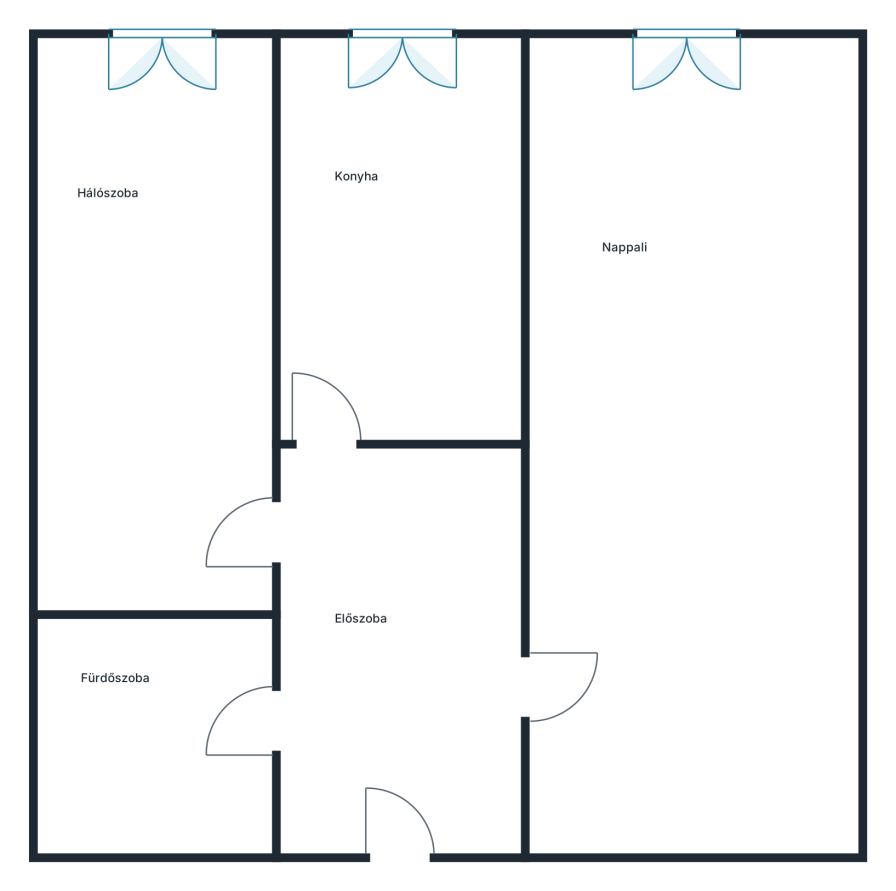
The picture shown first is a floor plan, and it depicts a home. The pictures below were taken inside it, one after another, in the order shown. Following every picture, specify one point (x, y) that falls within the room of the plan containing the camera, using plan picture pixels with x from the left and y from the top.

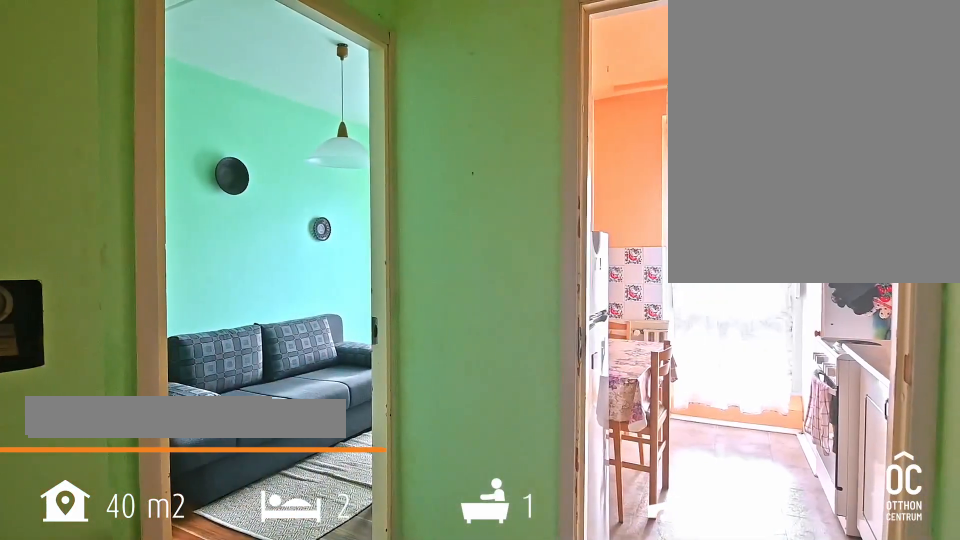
(402, 644)
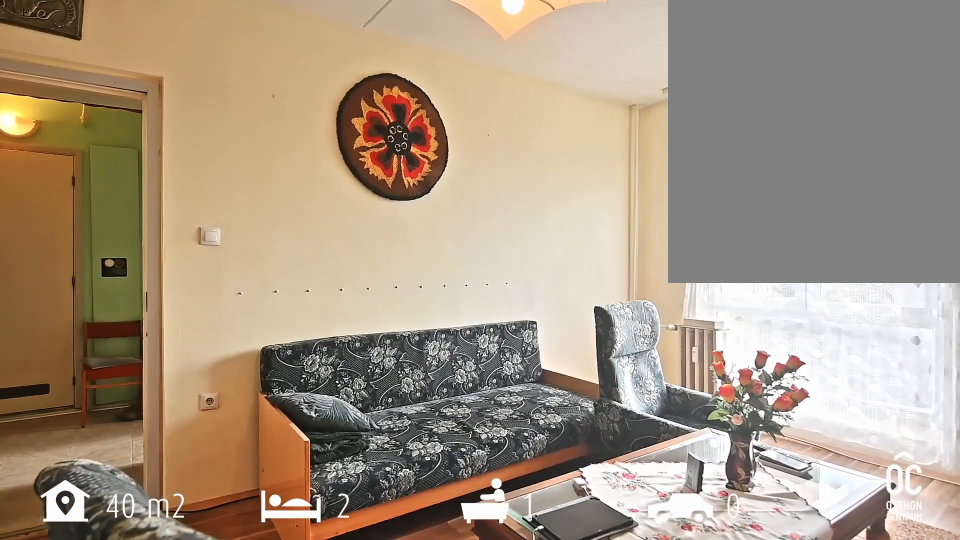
(690, 462)
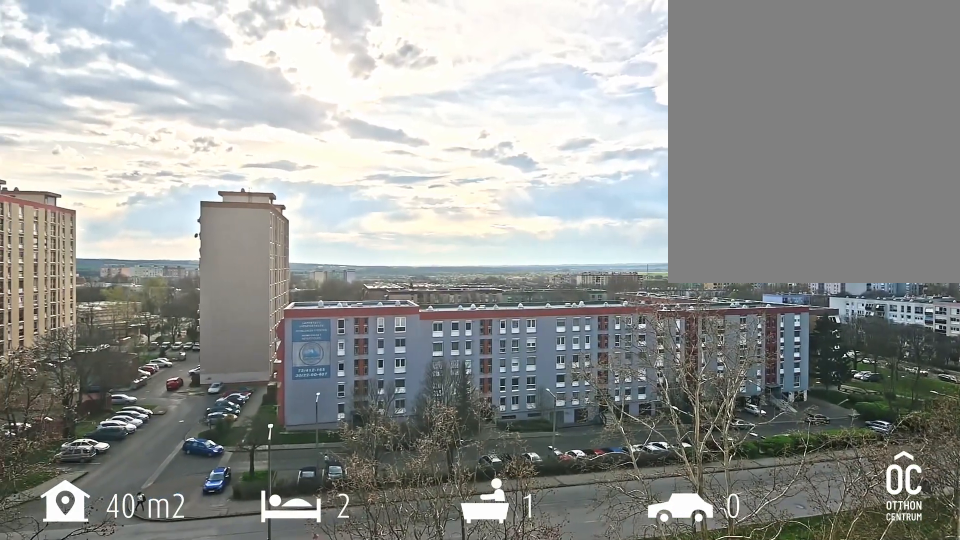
(689, 461)
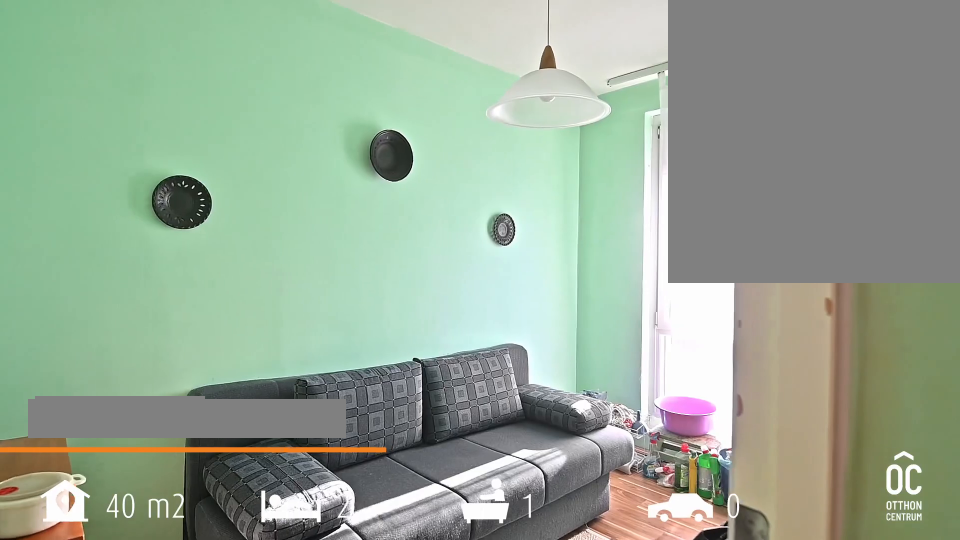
(153, 332)
